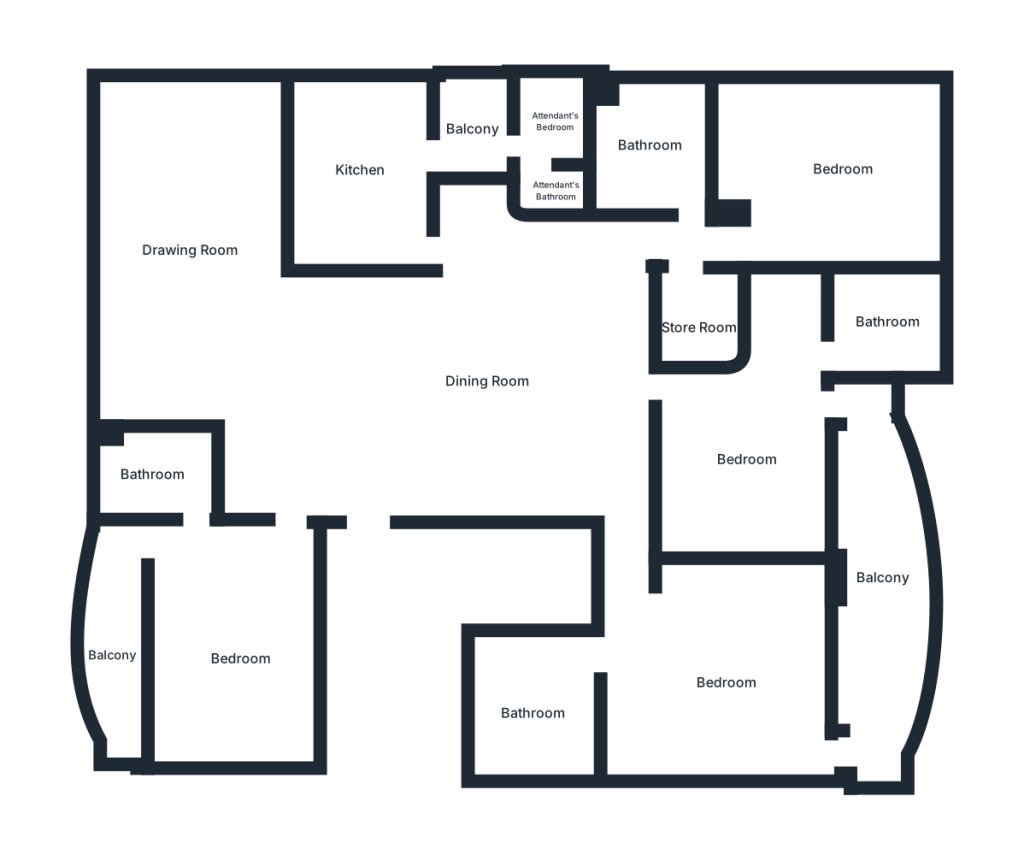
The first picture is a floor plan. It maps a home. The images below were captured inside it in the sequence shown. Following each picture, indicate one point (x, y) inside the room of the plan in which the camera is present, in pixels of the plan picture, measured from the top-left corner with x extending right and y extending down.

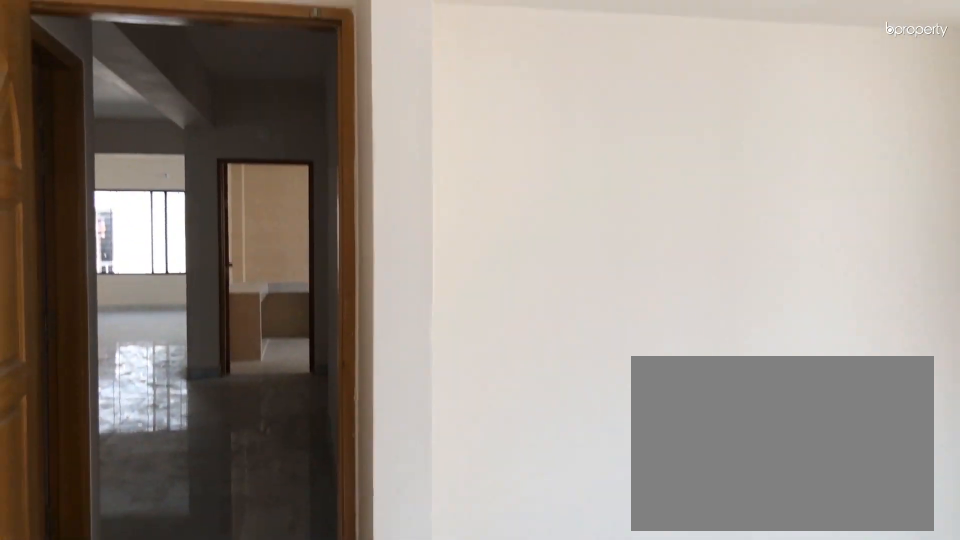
(827, 176)
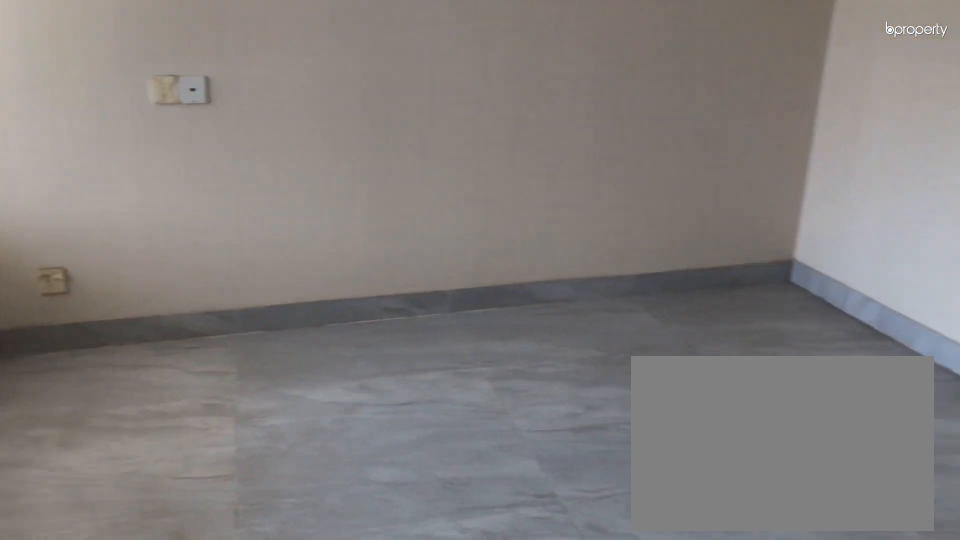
(741, 462)
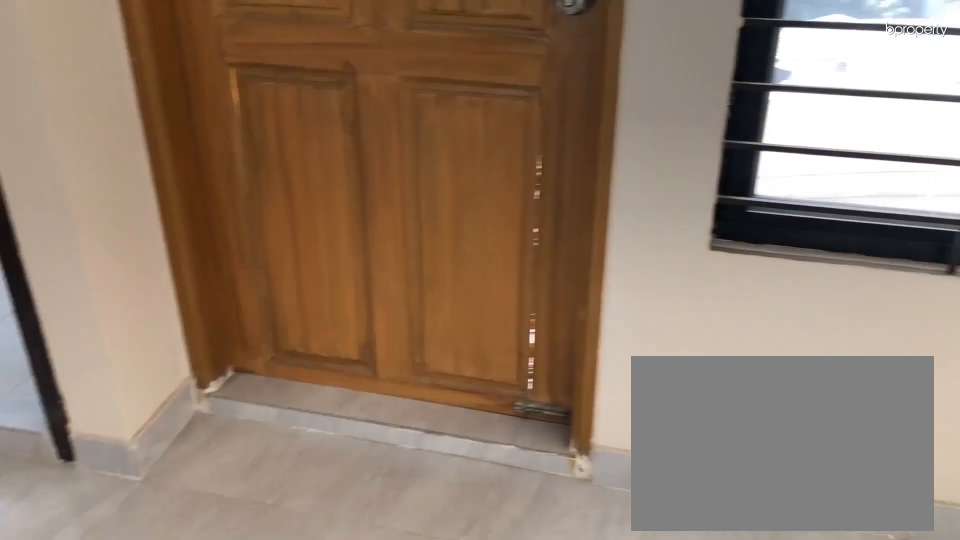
(741, 462)
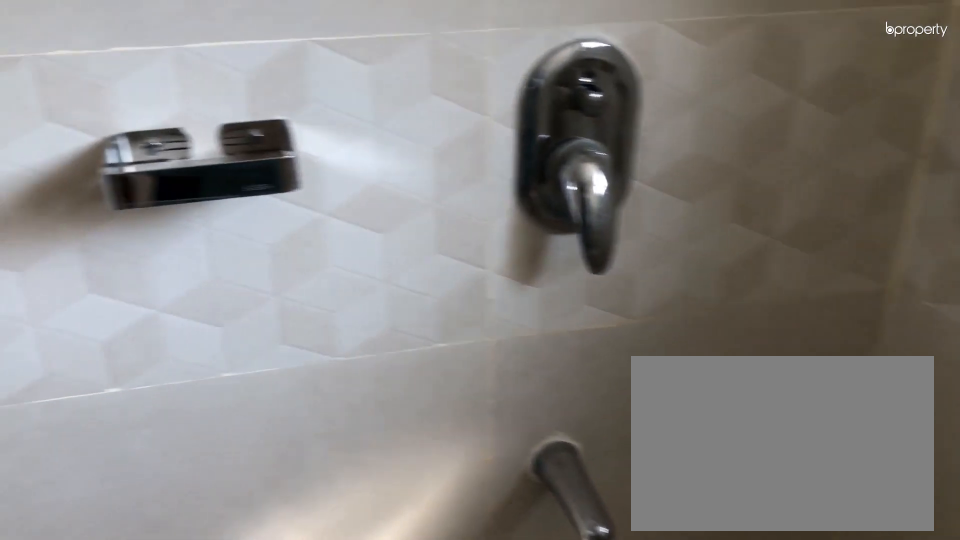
(879, 322)
